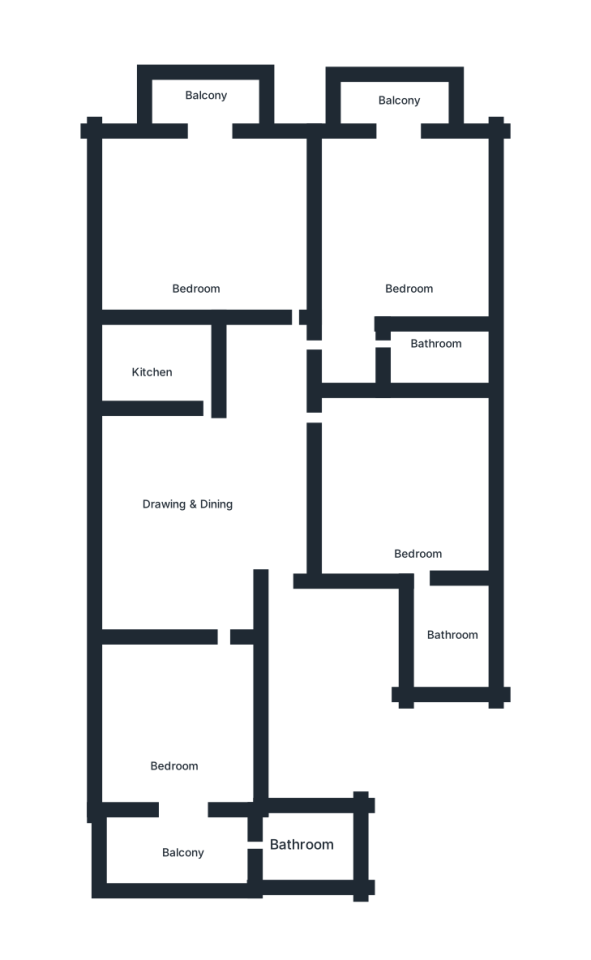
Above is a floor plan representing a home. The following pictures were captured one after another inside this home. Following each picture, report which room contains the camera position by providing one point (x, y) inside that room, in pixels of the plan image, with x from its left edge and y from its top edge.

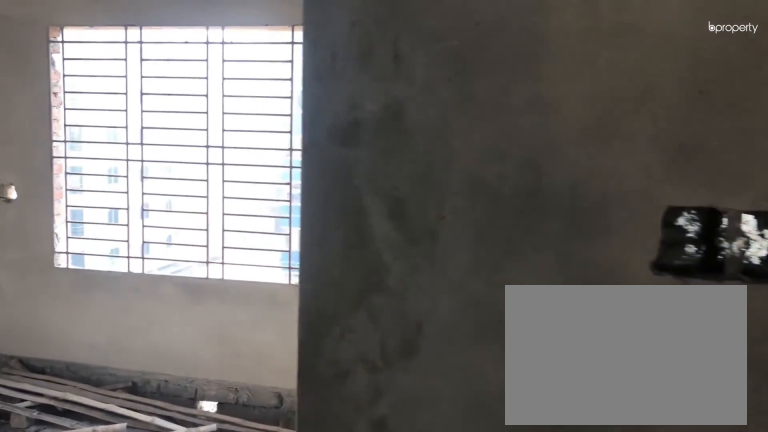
(360, 358)
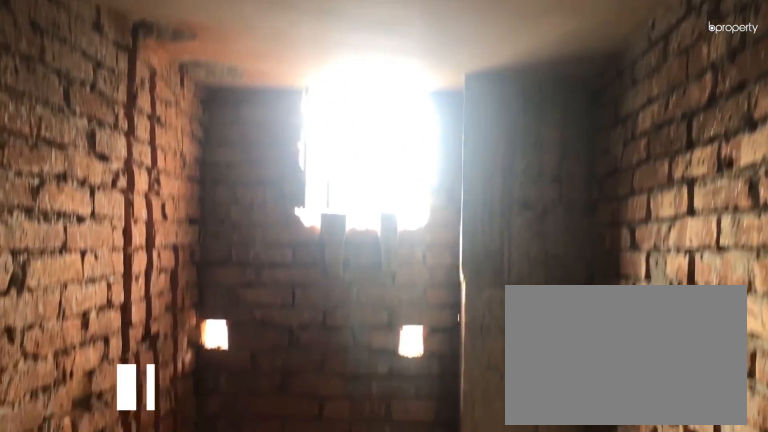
(438, 362)
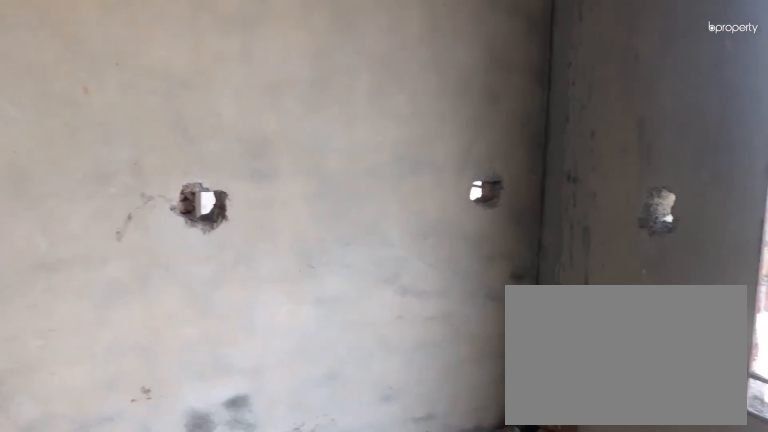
(207, 233)
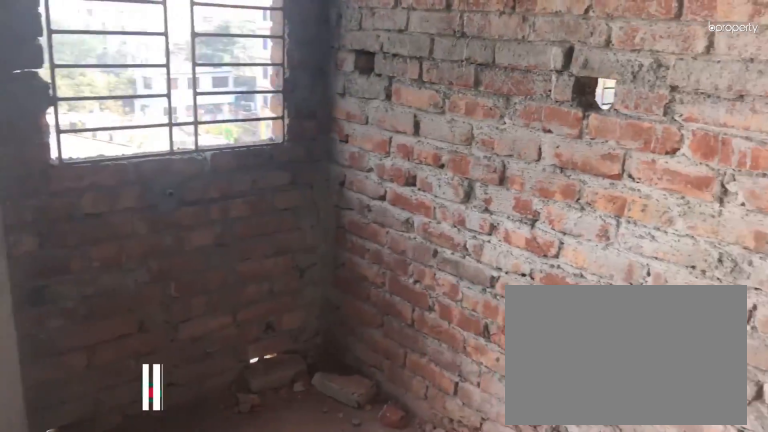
(152, 362)
